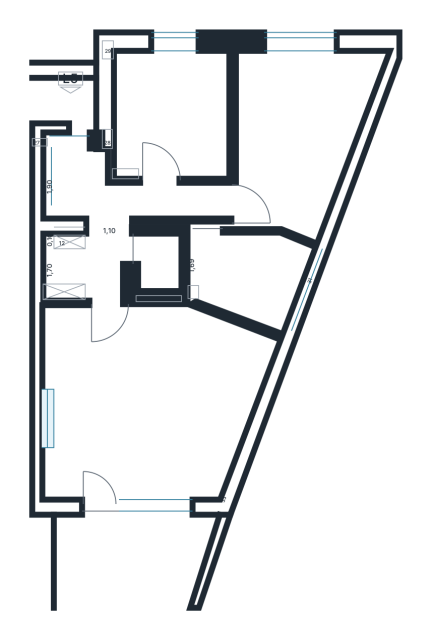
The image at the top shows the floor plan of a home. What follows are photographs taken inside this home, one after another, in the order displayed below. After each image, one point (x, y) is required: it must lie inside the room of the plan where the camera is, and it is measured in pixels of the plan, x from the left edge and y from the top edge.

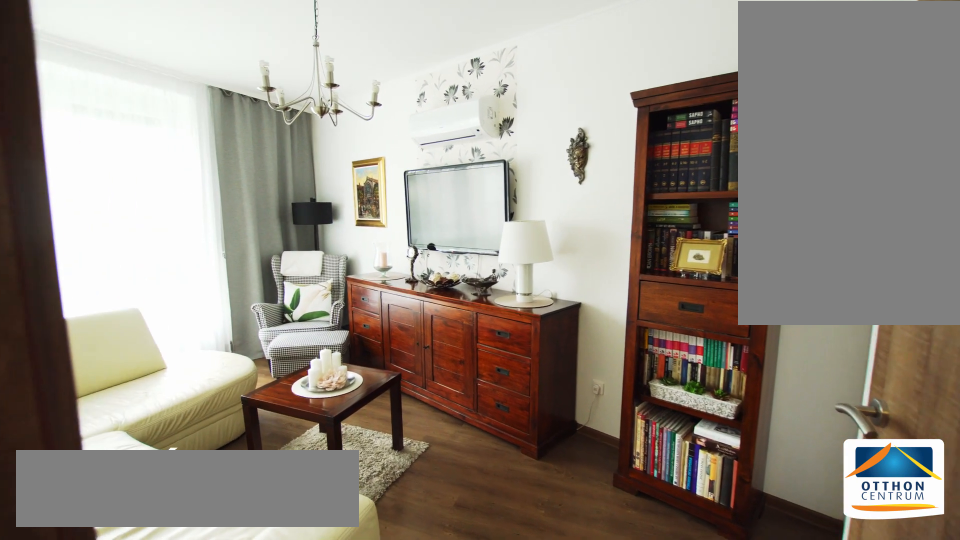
(243, 138)
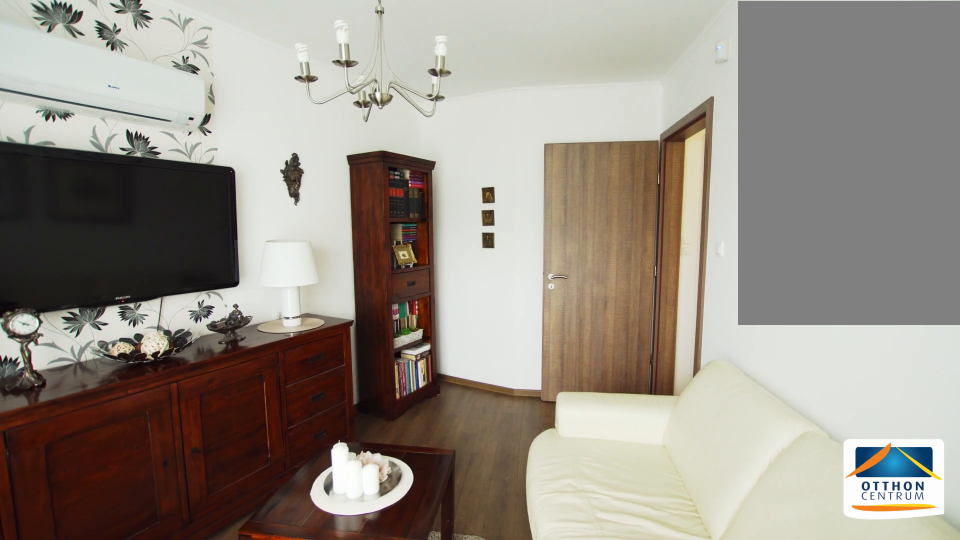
(243, 138)
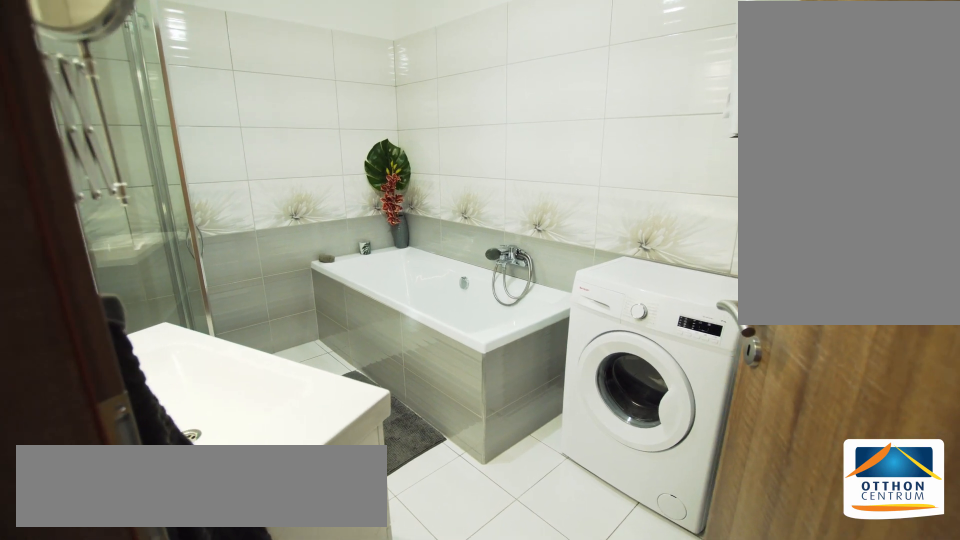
(258, 273)
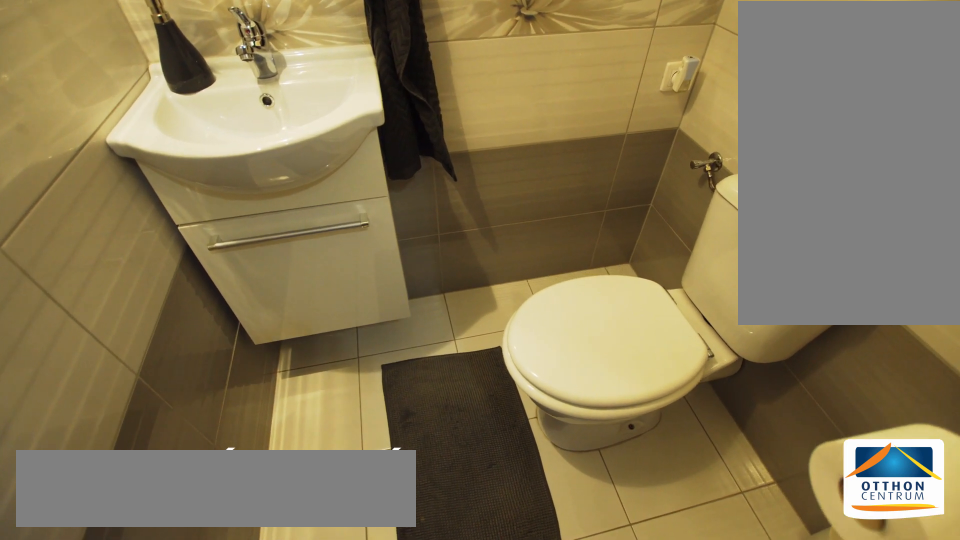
(157, 259)
